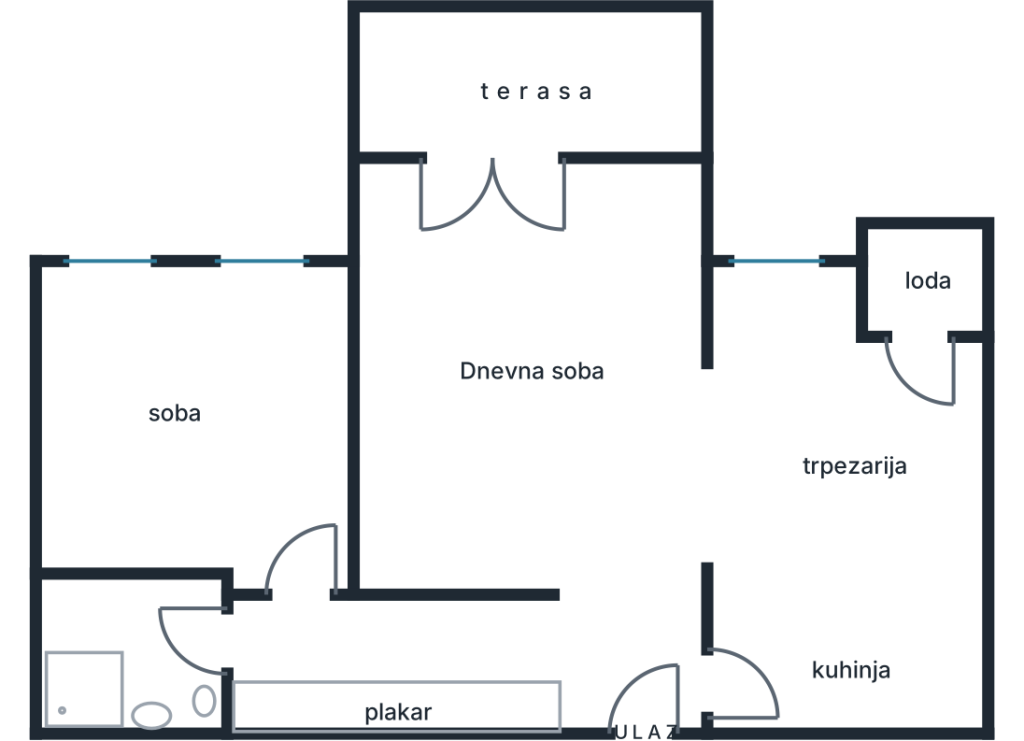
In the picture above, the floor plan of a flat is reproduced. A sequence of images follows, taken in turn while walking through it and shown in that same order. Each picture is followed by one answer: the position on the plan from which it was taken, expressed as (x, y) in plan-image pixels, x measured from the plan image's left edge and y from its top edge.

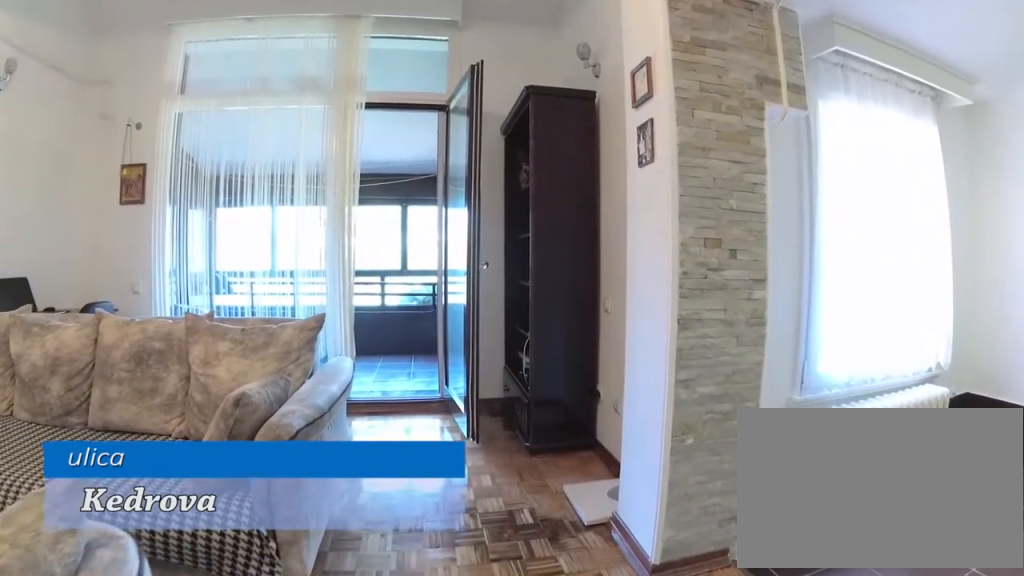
(588, 457)
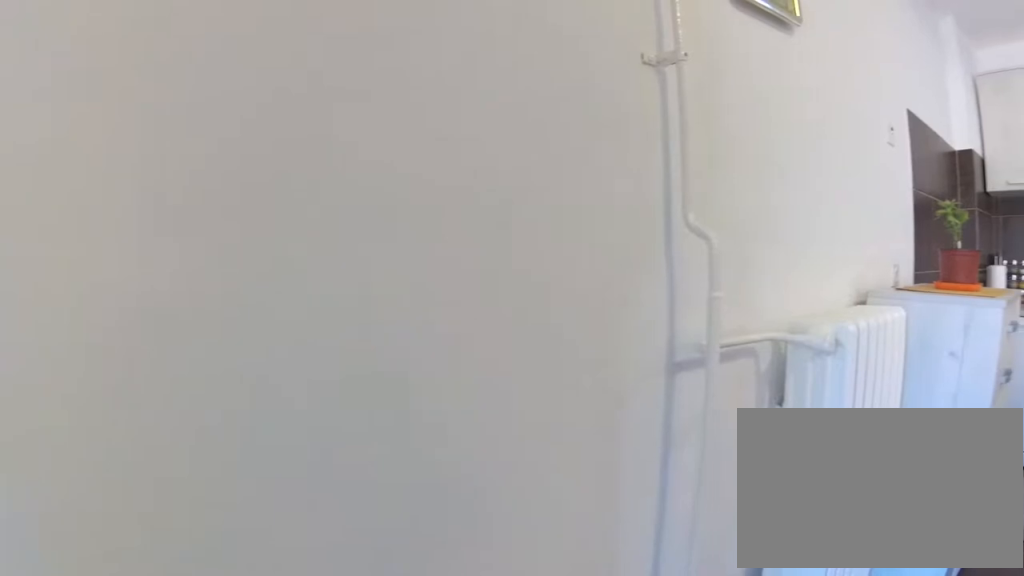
(922, 369)
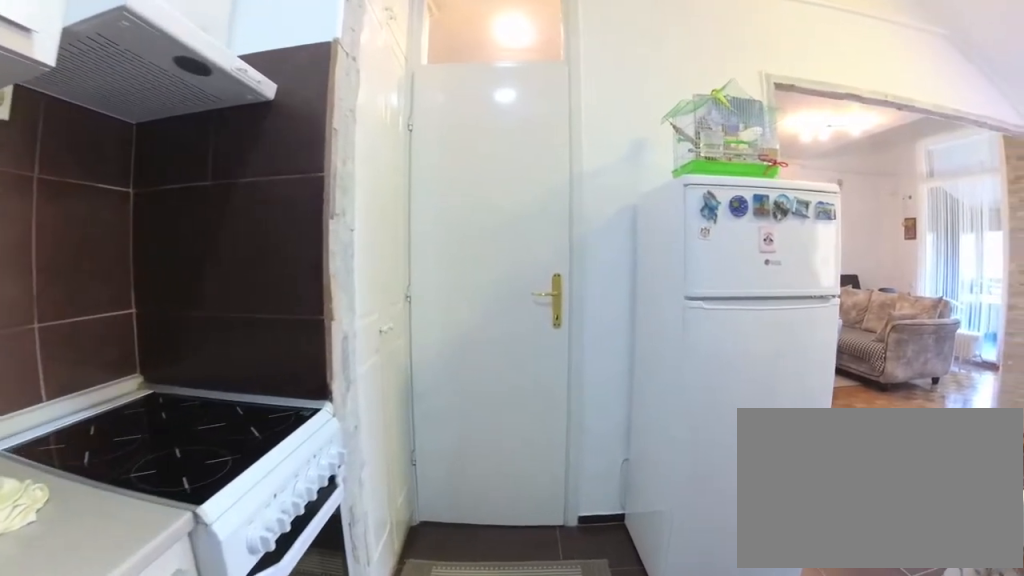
(888, 641)
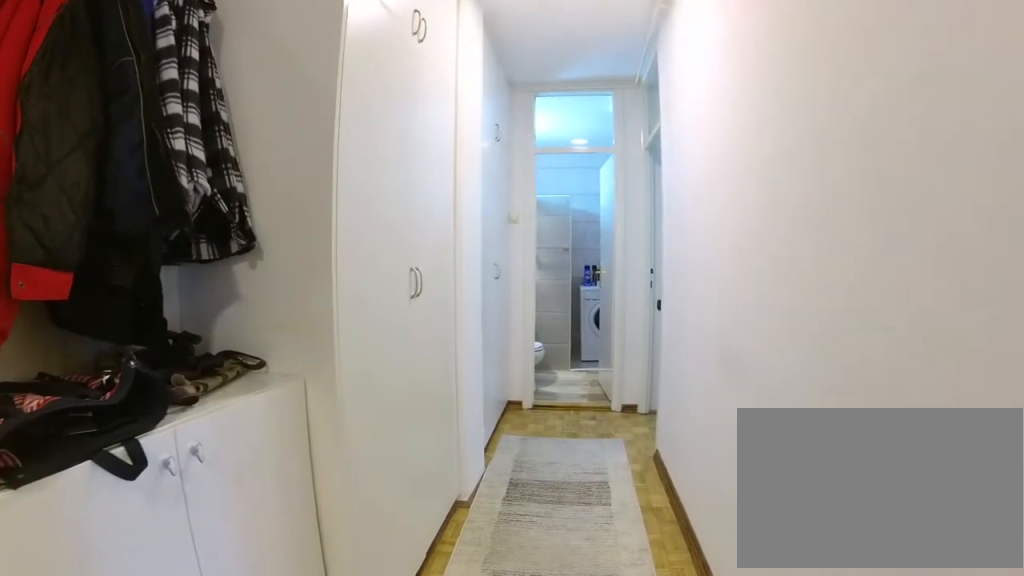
(595, 641)
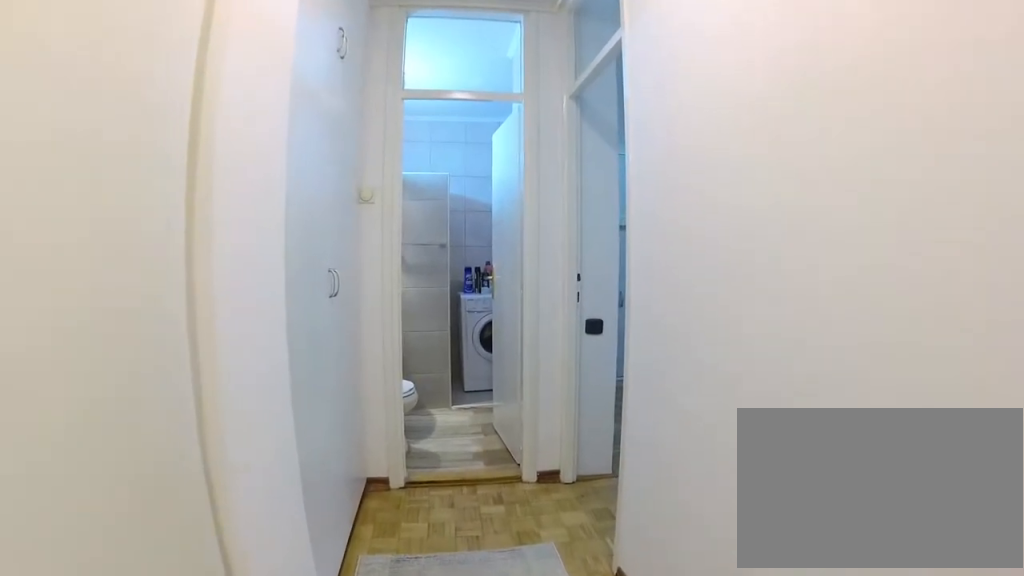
(477, 644)
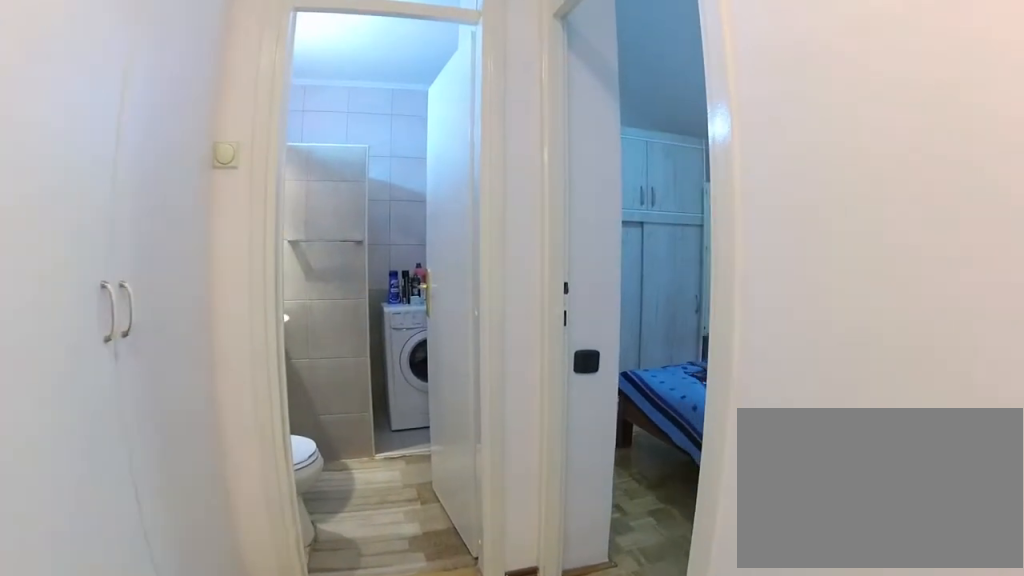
(427, 644)
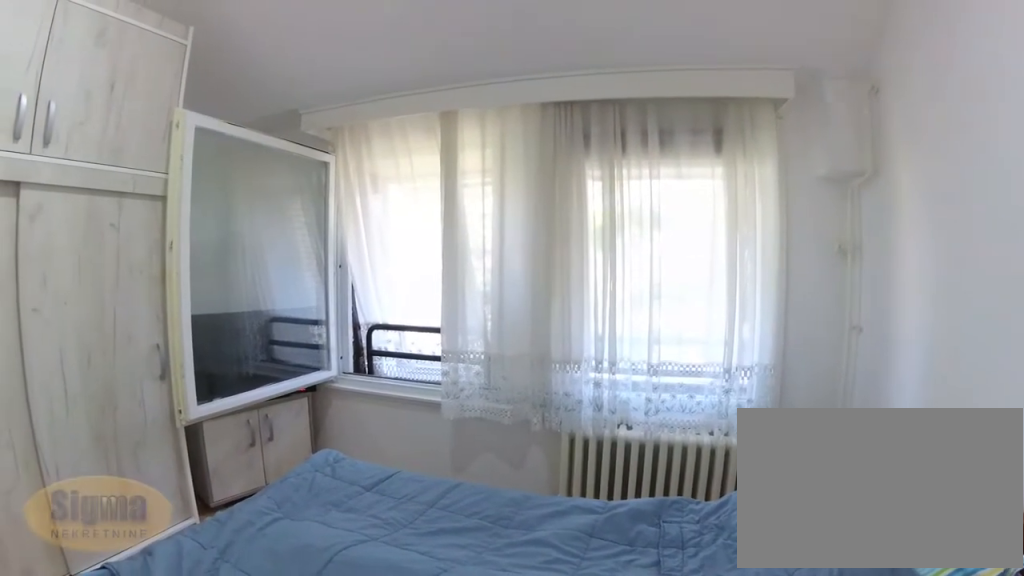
(313, 589)
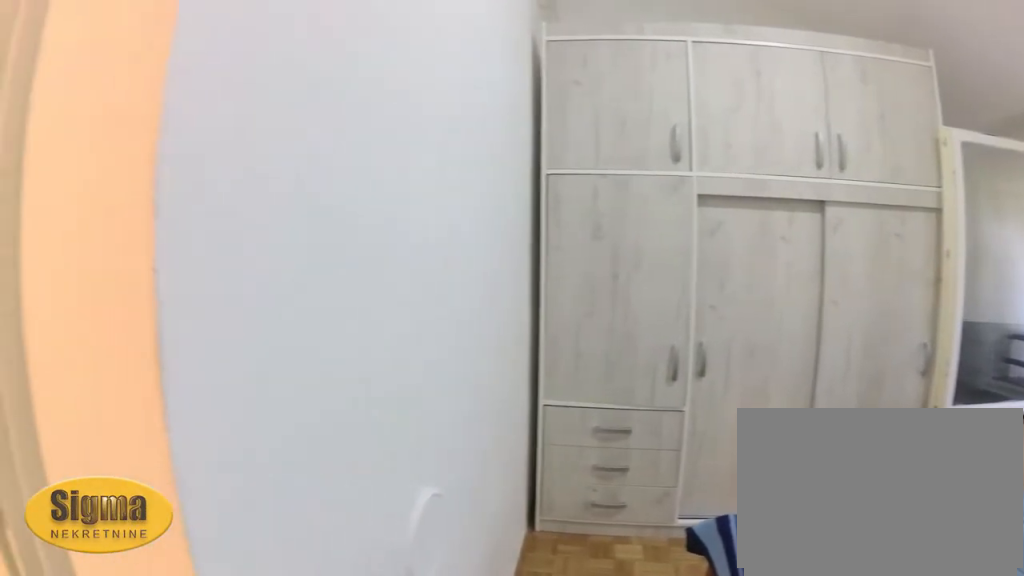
(311, 532)
